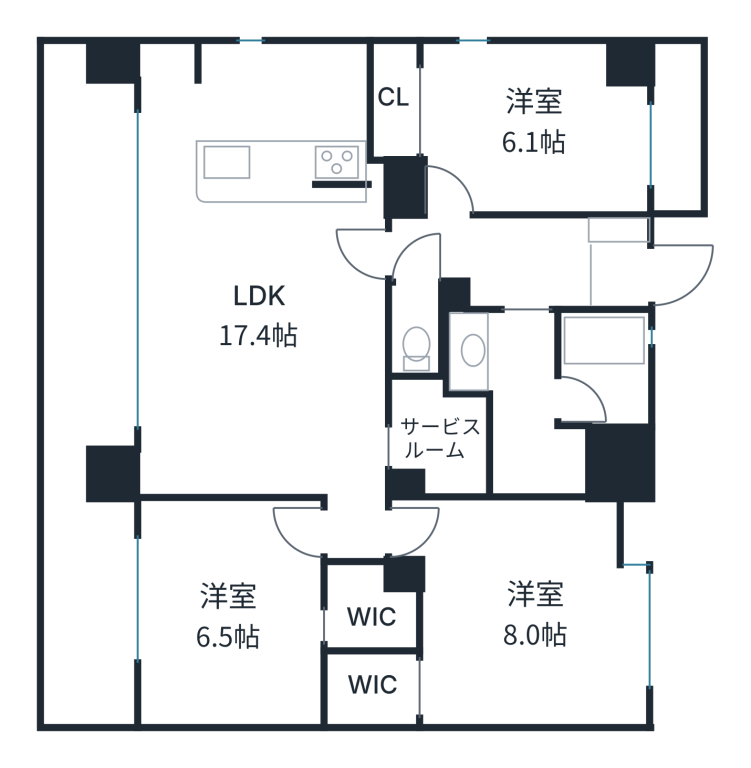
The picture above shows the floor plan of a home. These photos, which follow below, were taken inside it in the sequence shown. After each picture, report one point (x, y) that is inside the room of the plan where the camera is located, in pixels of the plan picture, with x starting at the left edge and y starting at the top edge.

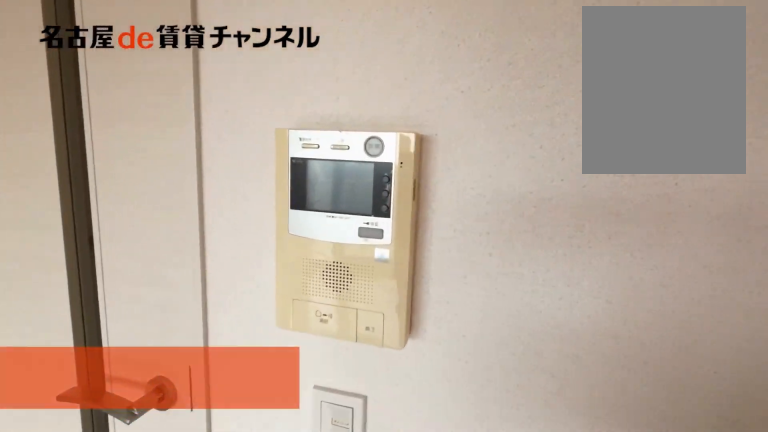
(259, 269)
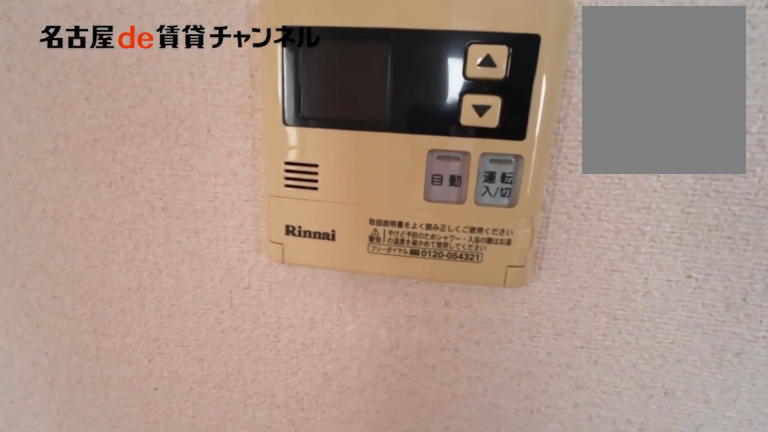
(258, 268)
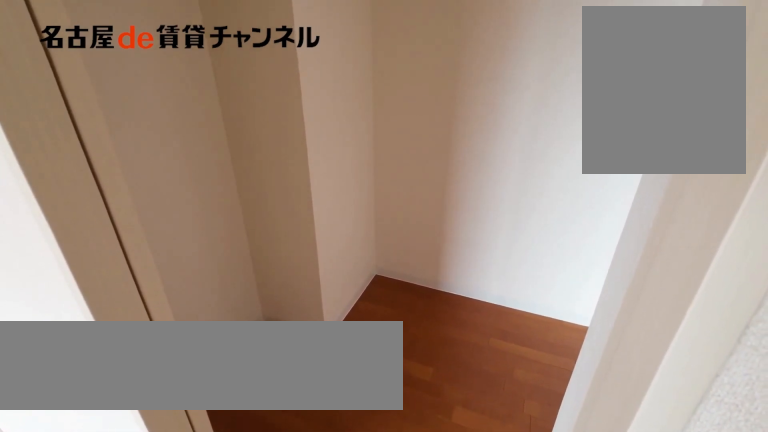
(437, 437)
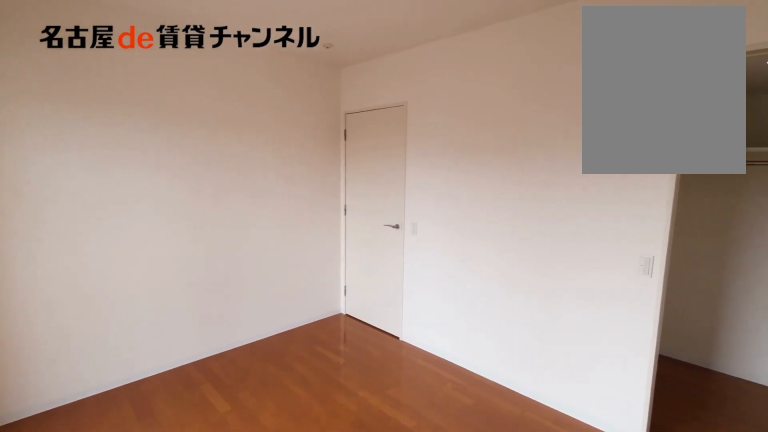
(255, 624)
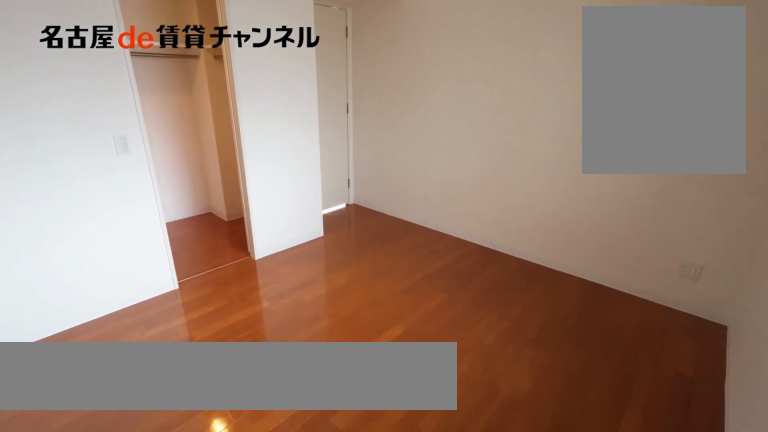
(501, 607)
